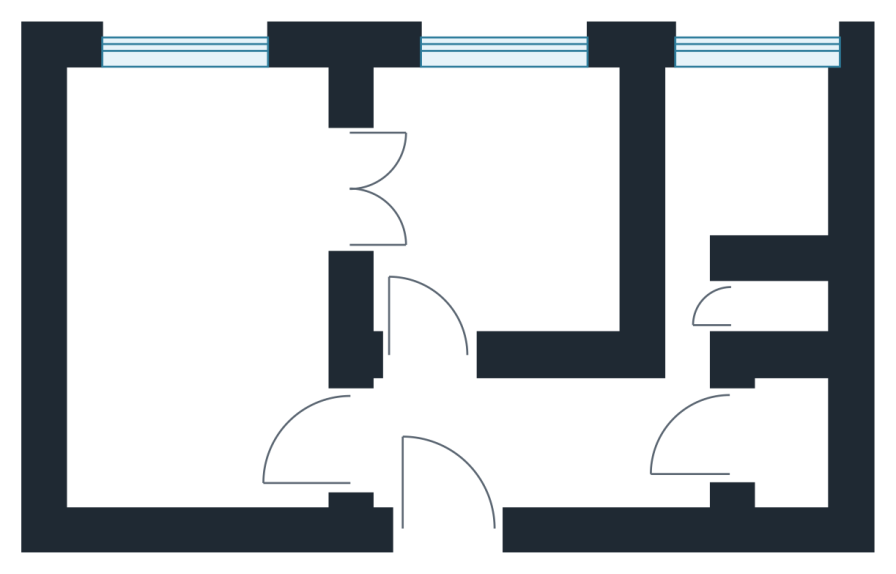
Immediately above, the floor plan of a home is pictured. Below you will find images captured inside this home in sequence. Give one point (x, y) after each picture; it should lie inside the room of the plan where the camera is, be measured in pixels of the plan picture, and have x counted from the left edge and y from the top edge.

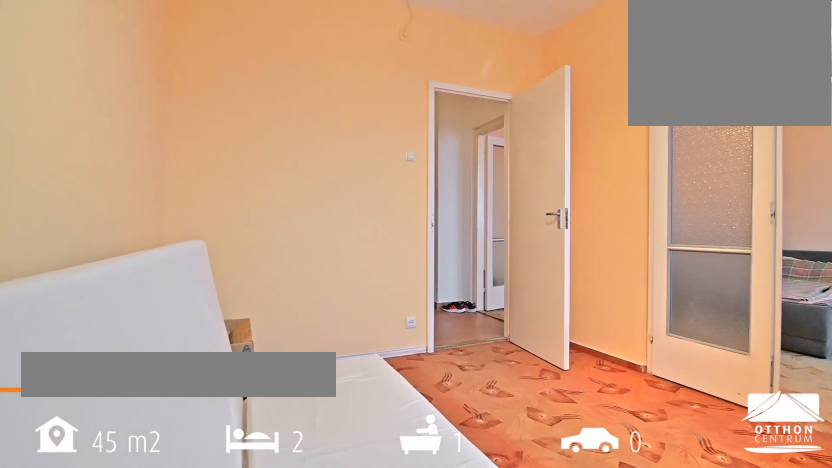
(508, 192)
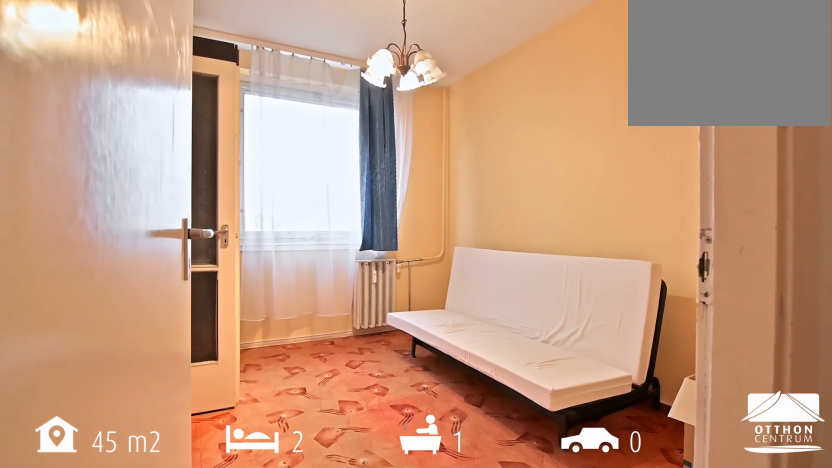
(508, 192)
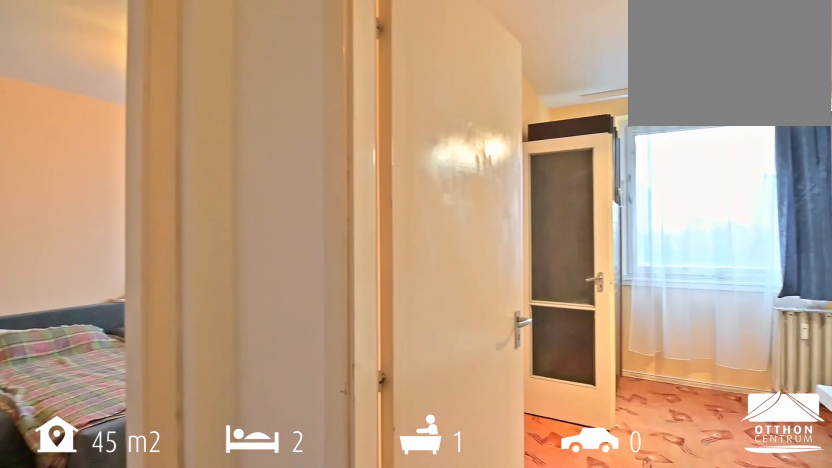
(530, 447)
